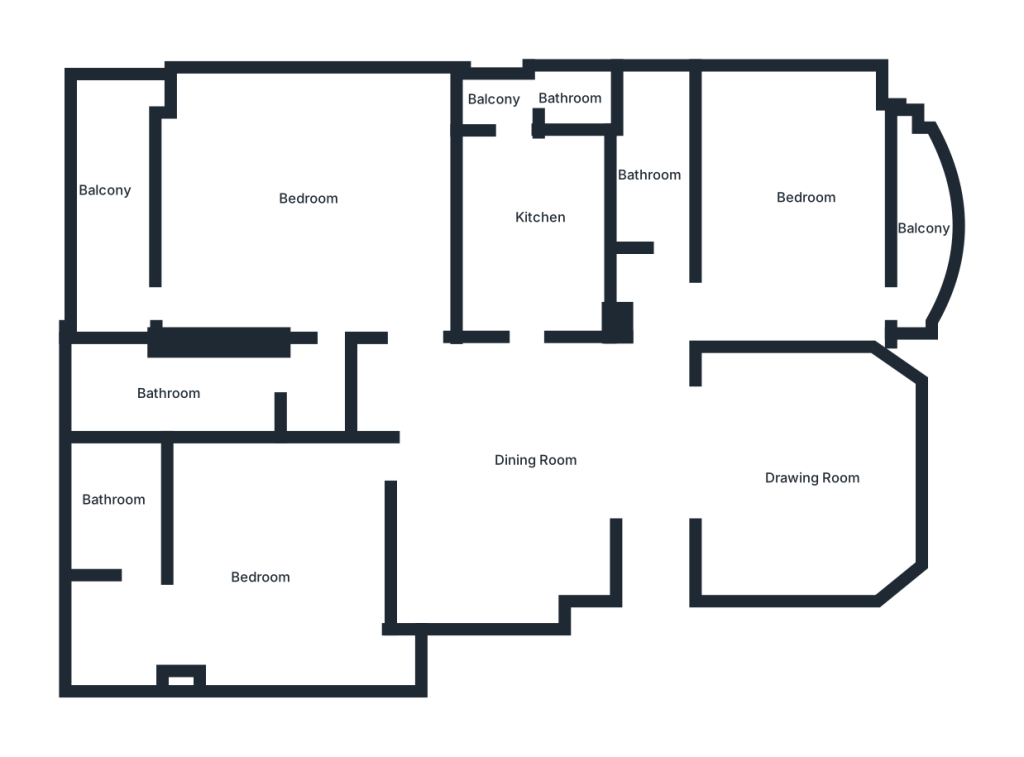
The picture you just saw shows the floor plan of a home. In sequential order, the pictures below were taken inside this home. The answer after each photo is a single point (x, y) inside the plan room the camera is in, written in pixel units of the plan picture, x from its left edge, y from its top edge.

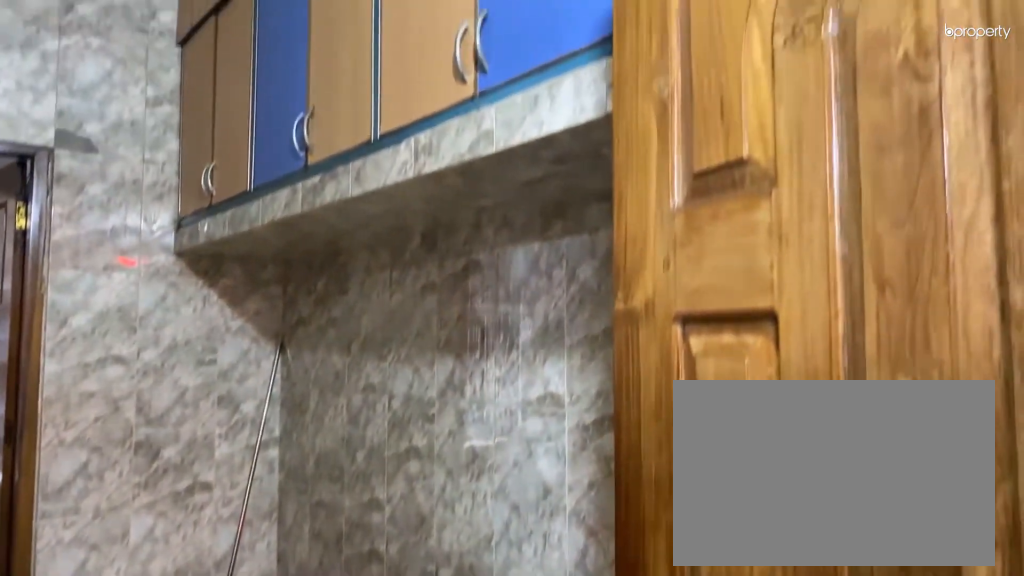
(520, 221)
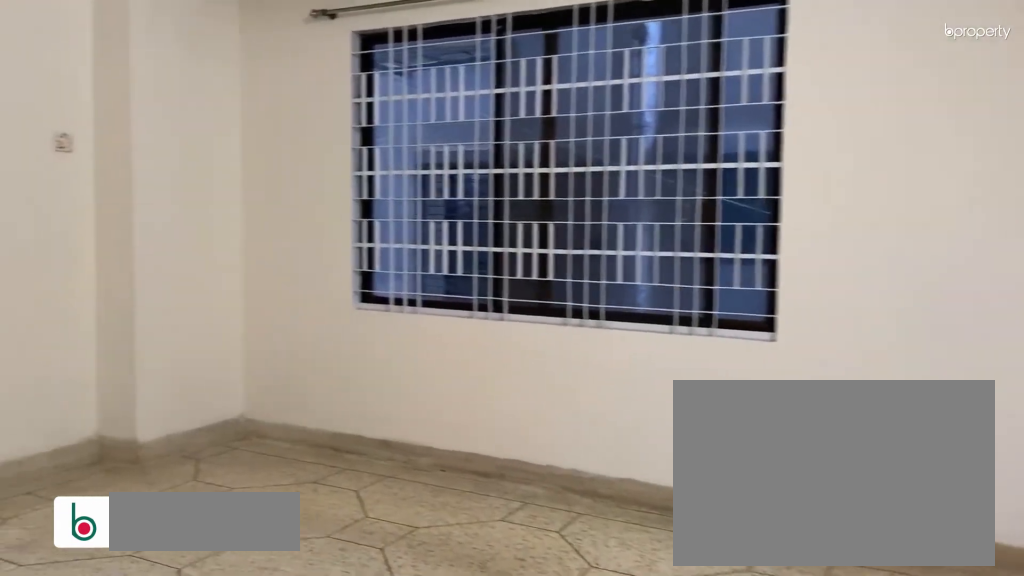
(308, 201)
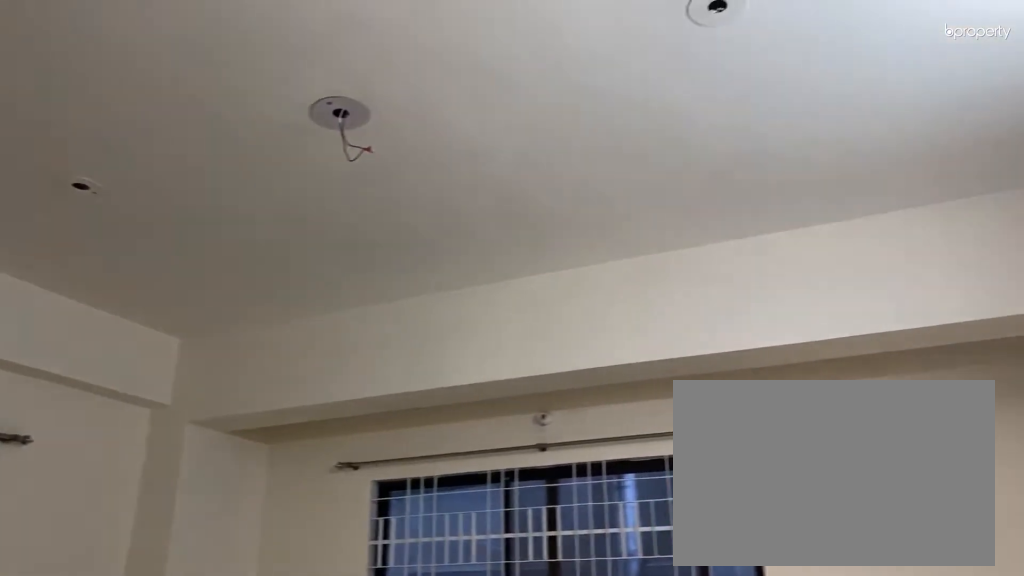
(308, 201)
